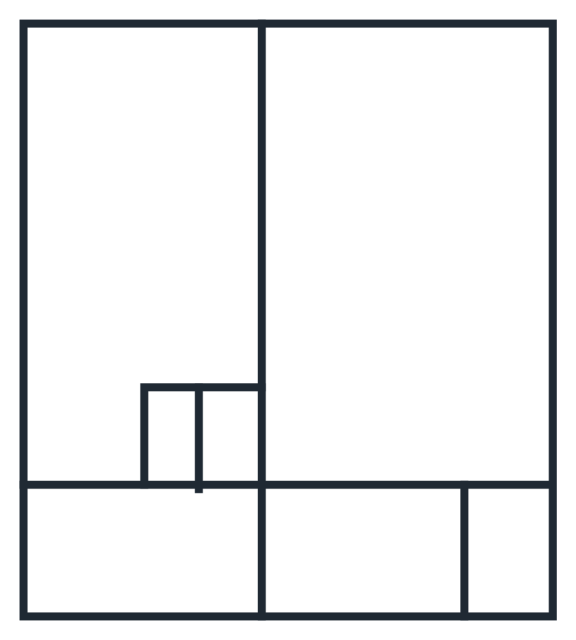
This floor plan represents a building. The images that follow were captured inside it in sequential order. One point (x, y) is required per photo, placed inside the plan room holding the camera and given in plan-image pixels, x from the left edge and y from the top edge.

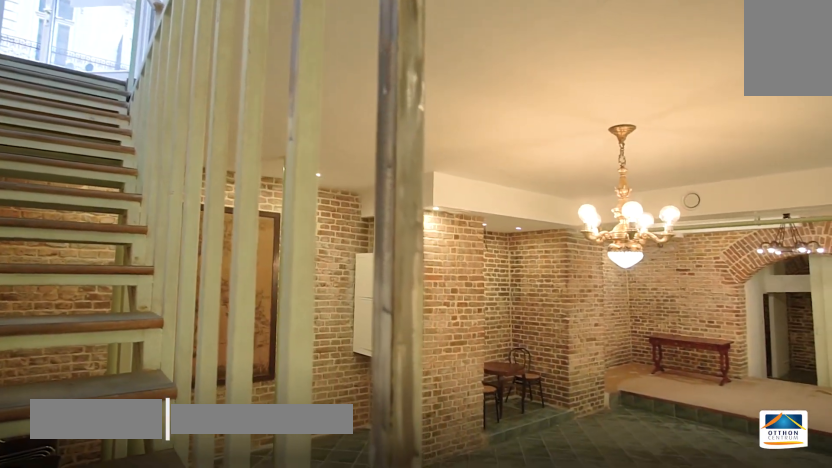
(418, 265)
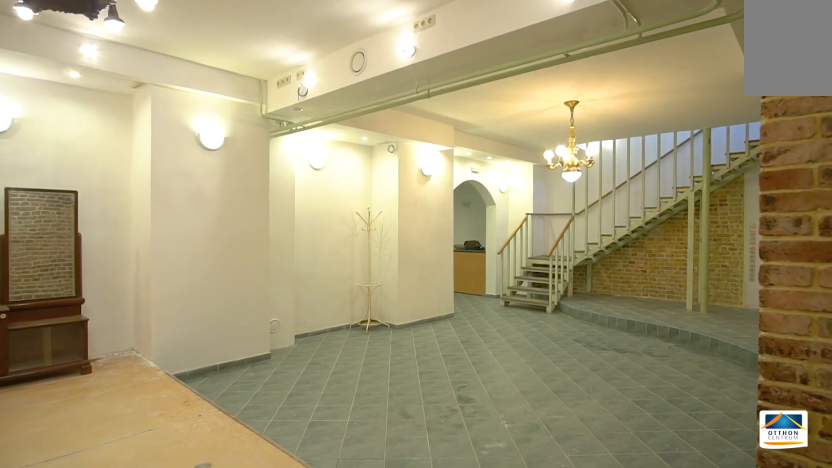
(419, 263)
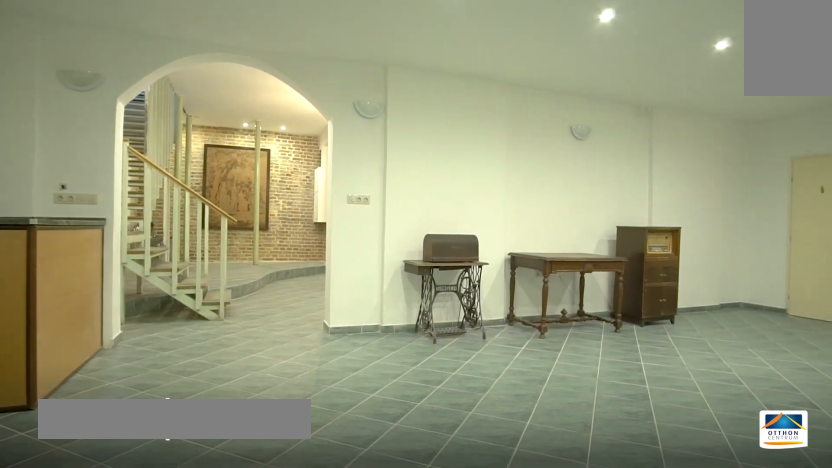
(142, 243)
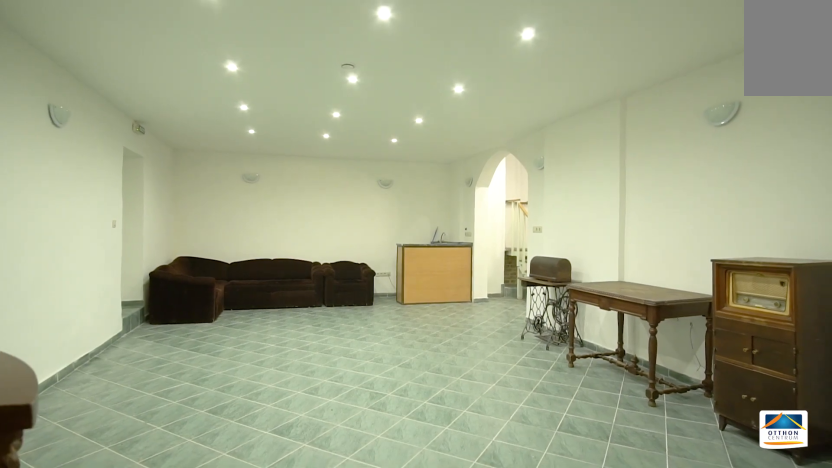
(142, 243)
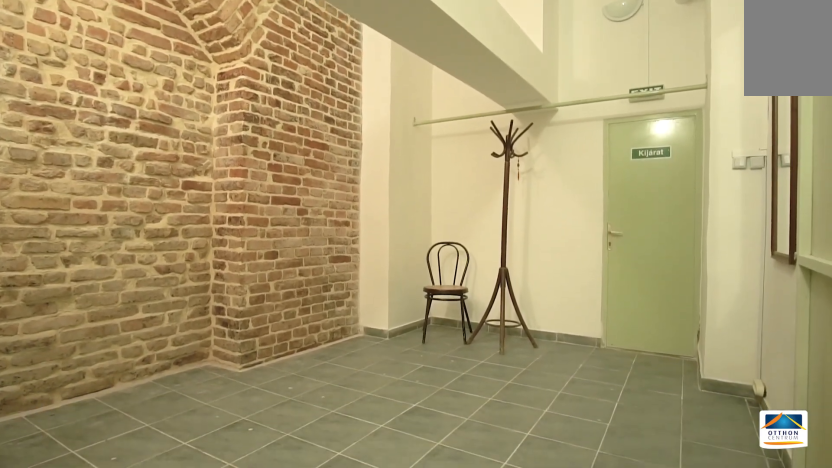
(356, 553)
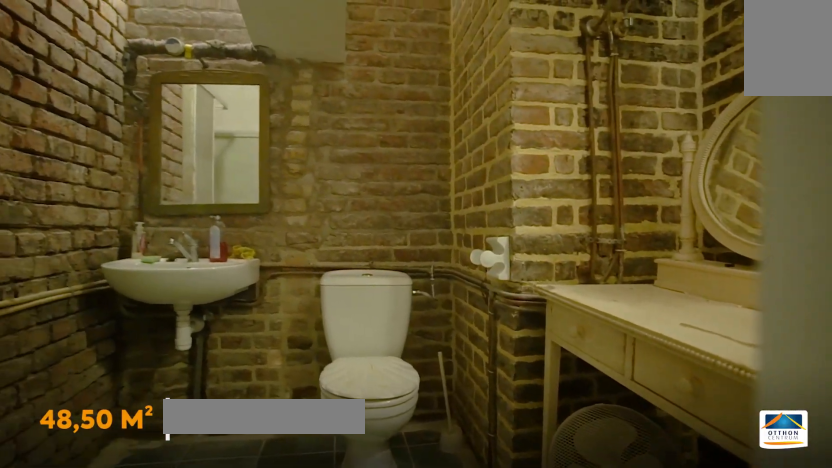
(509, 546)
